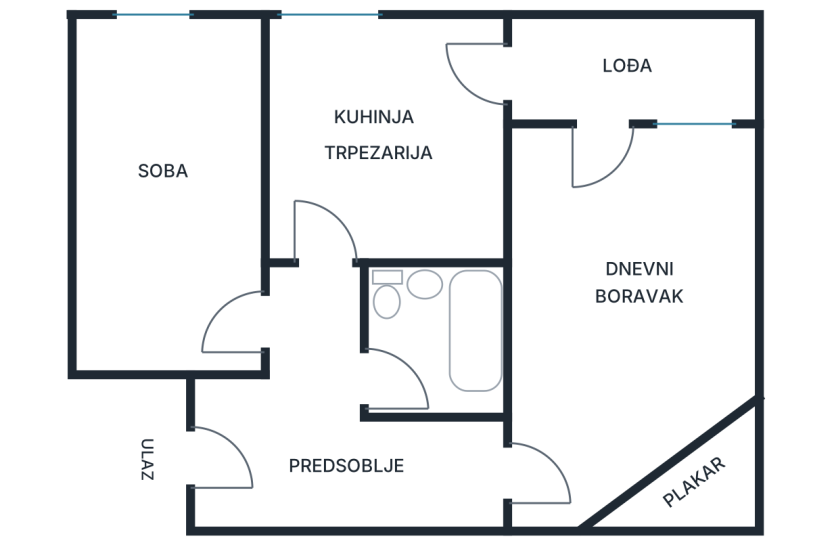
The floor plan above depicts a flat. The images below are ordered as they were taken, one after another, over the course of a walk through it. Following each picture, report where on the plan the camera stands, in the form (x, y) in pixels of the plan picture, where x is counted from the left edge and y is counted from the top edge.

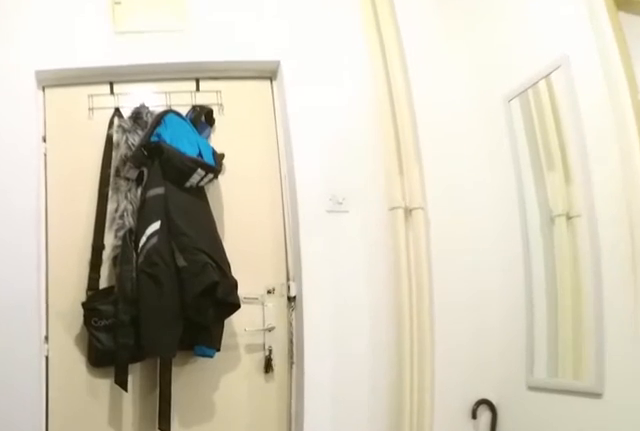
(366, 470)
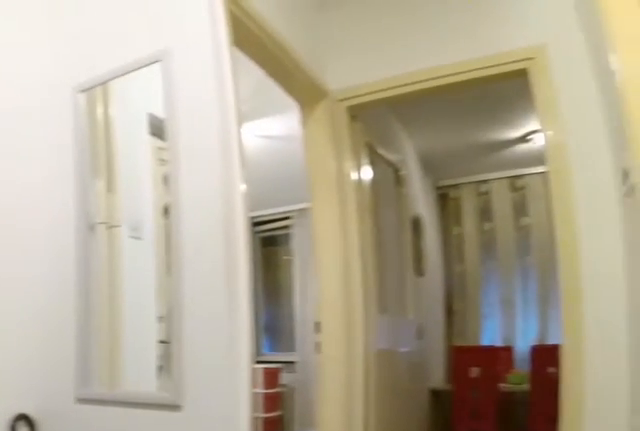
(326, 484)
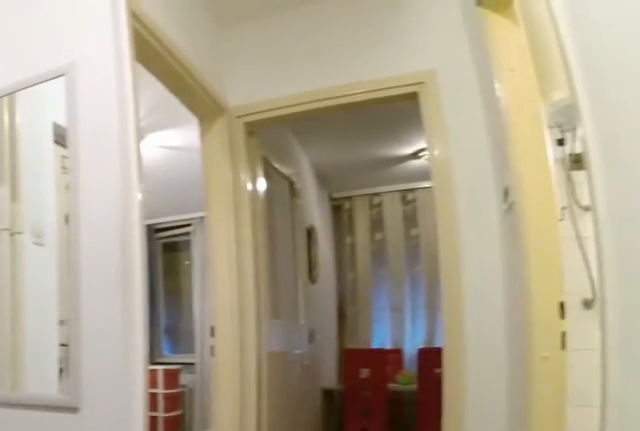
(322, 487)
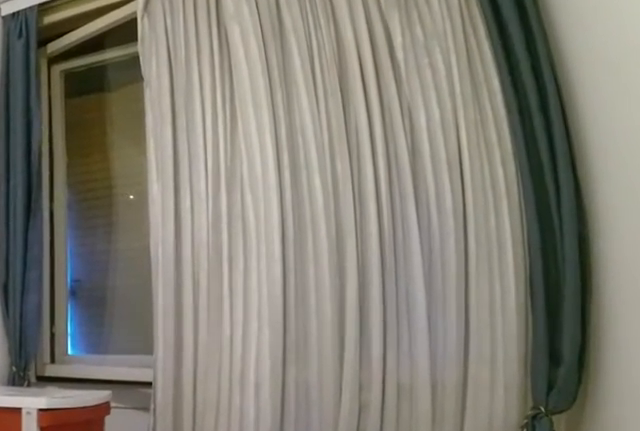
(189, 236)
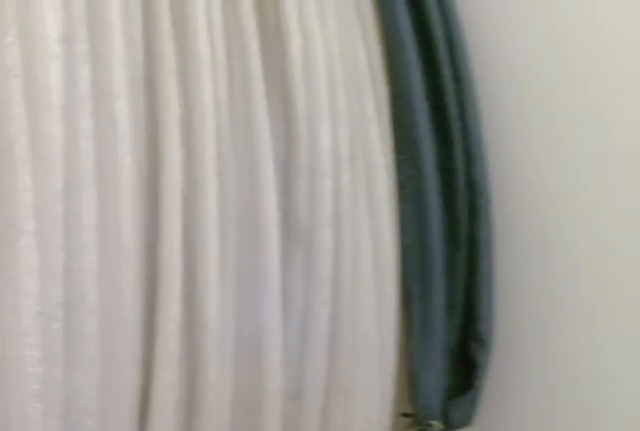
(149, 93)
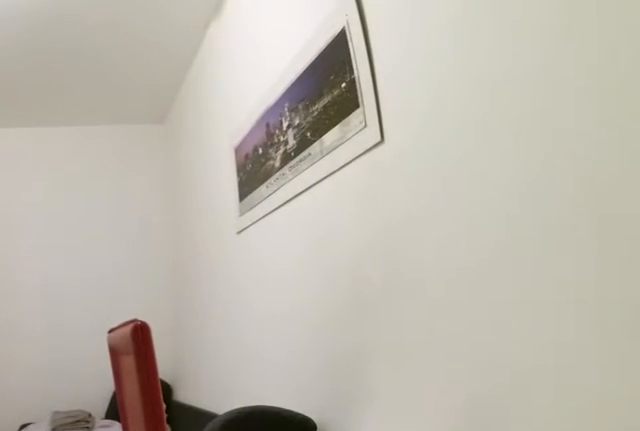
(149, 55)
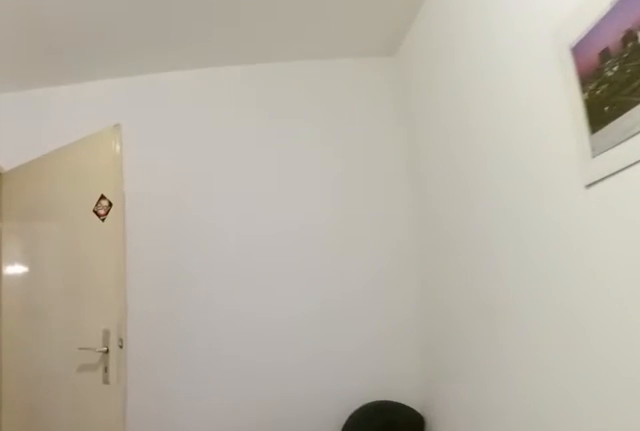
(173, 131)
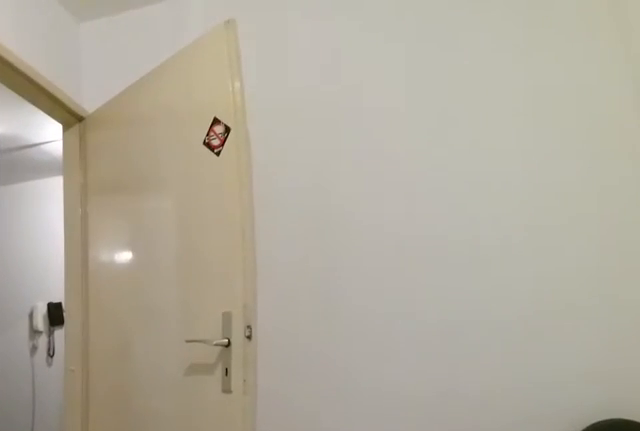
(194, 191)
